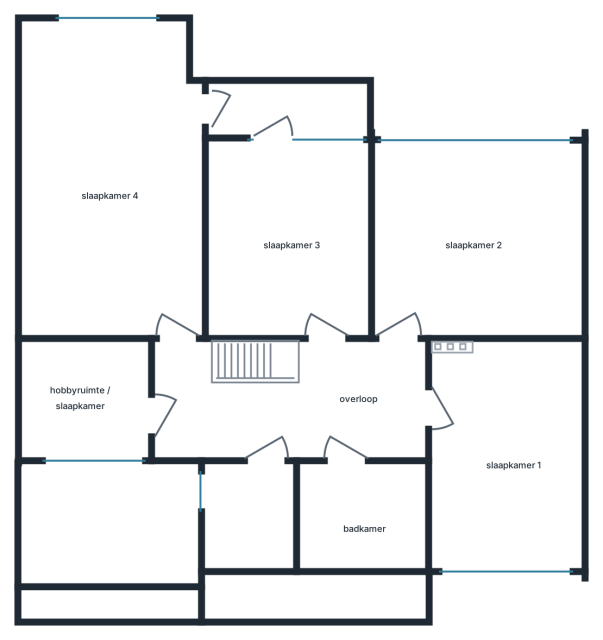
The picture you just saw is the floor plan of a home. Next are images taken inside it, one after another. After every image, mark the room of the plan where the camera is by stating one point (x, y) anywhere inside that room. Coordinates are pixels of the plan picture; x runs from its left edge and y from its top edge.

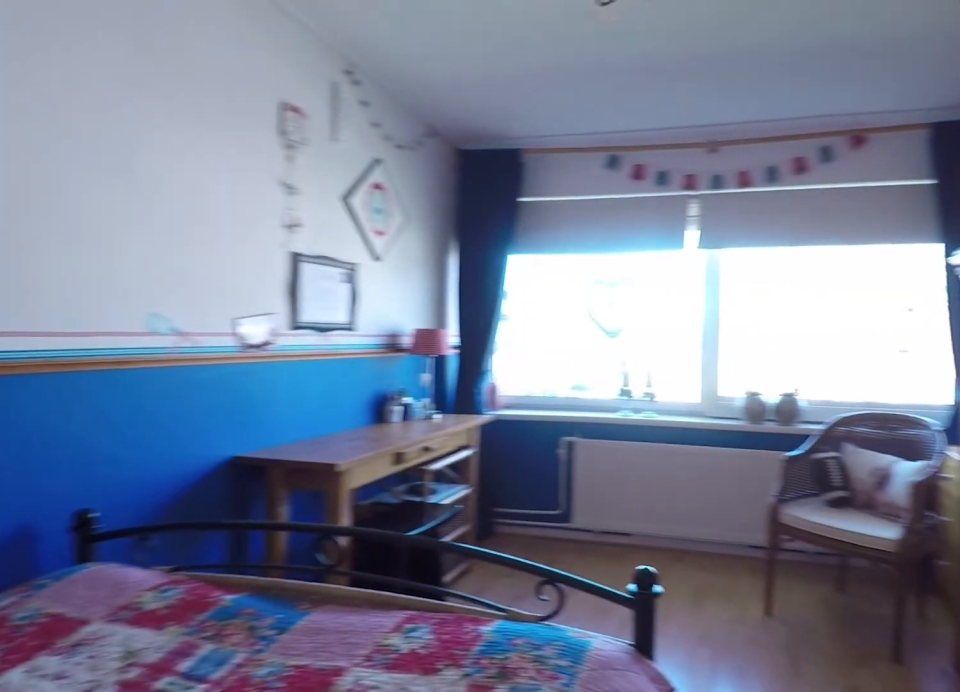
(506, 457)
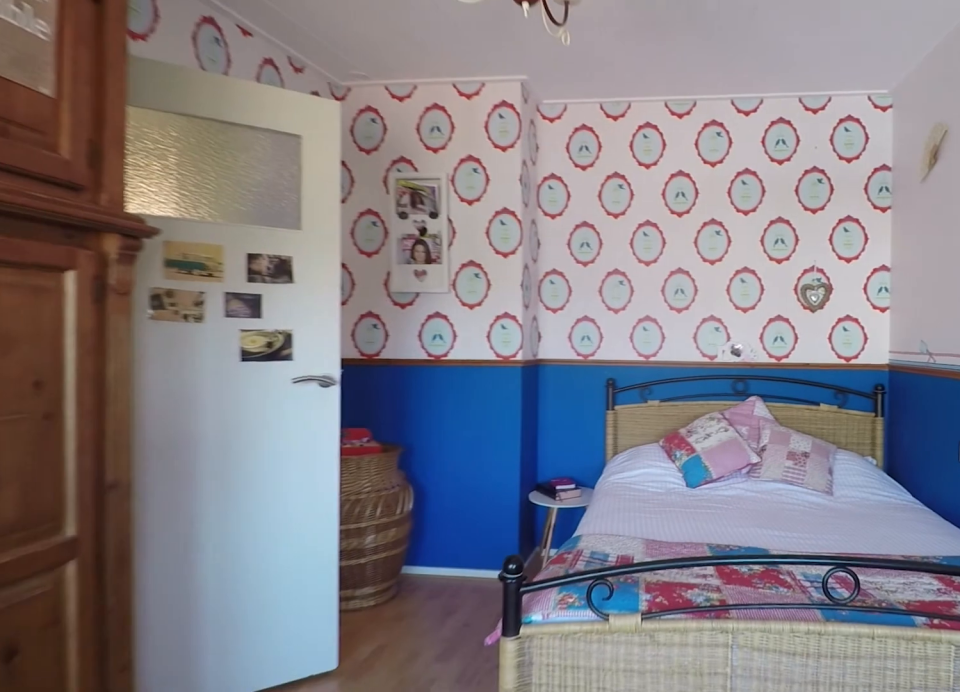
(500, 490)
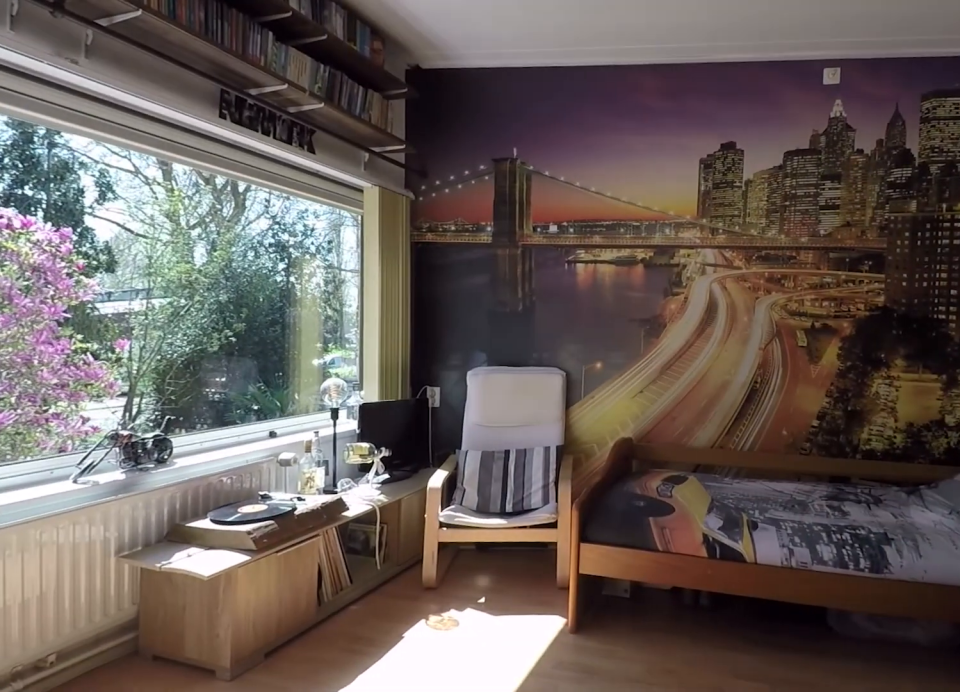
(476, 239)
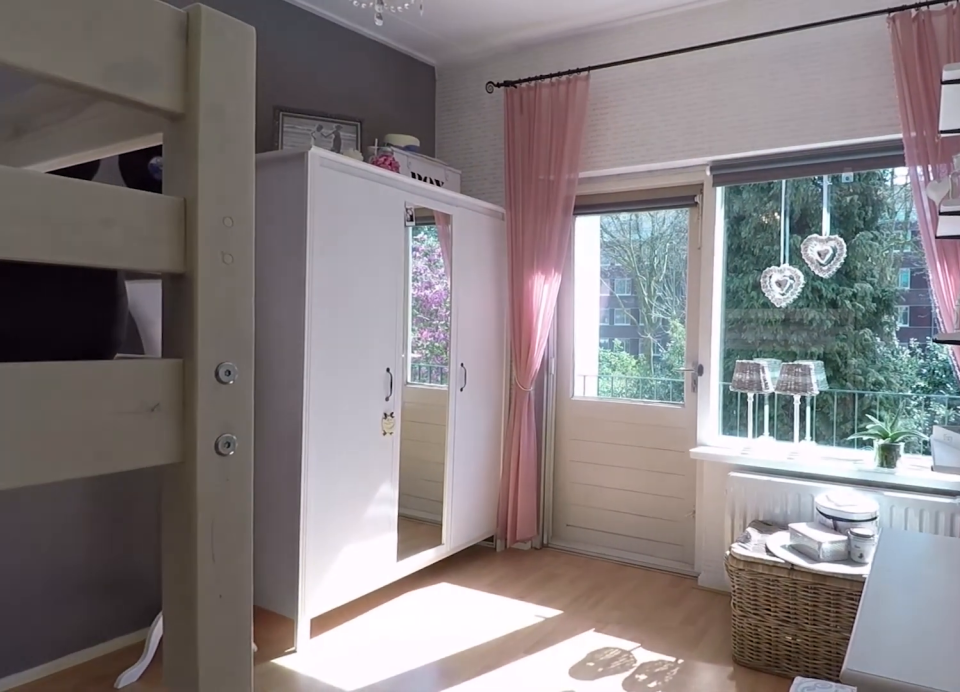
(281, 236)
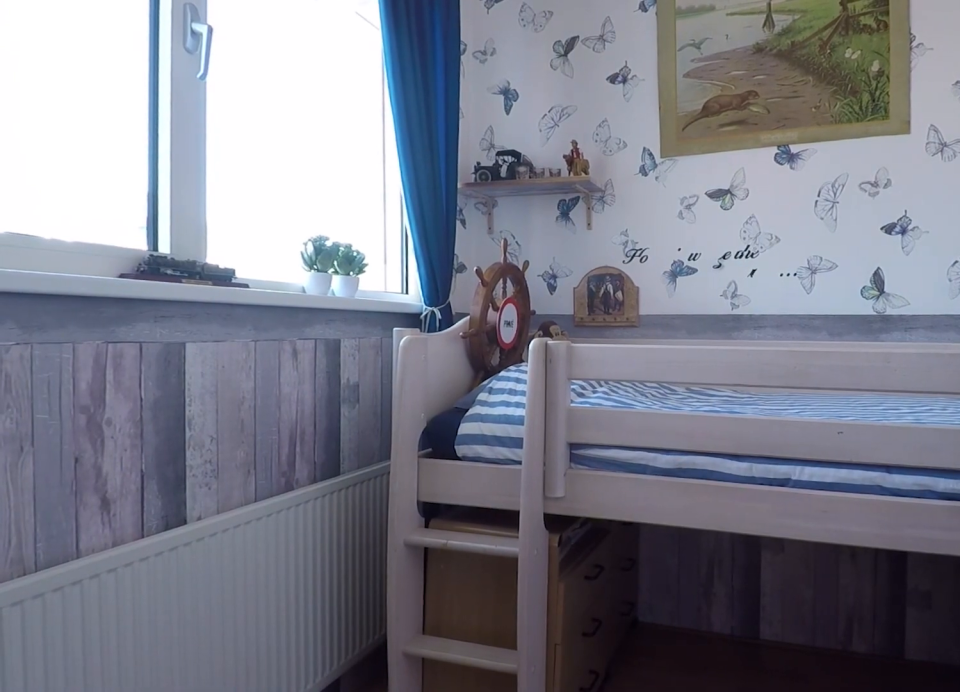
(87, 403)
